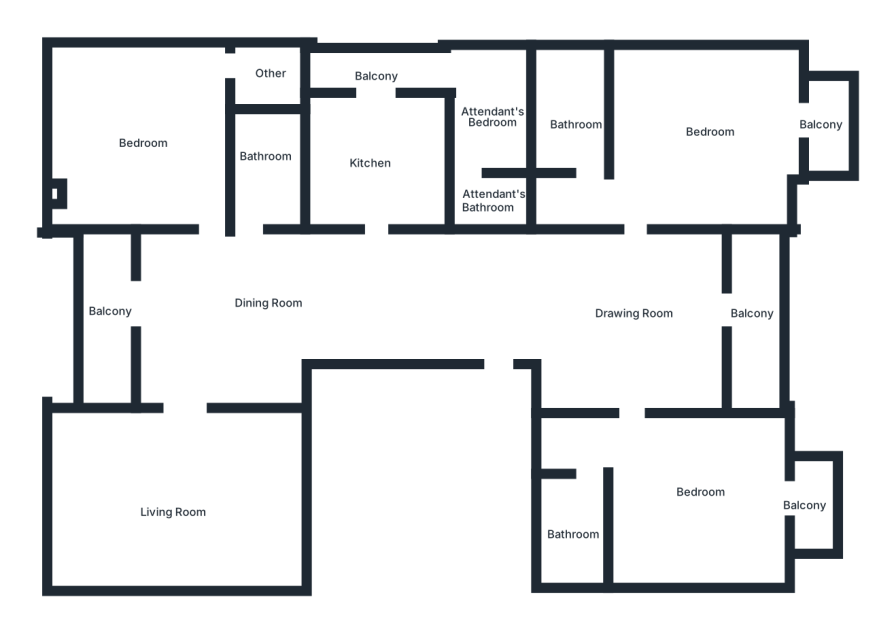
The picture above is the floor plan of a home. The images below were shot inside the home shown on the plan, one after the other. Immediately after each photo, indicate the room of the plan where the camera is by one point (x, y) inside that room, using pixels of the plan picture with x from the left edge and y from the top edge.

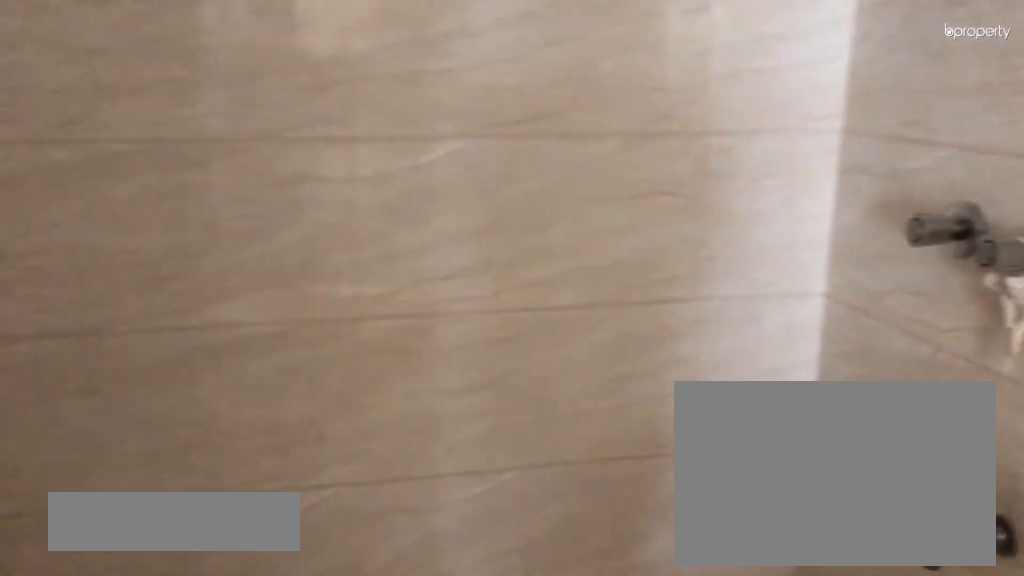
(267, 163)
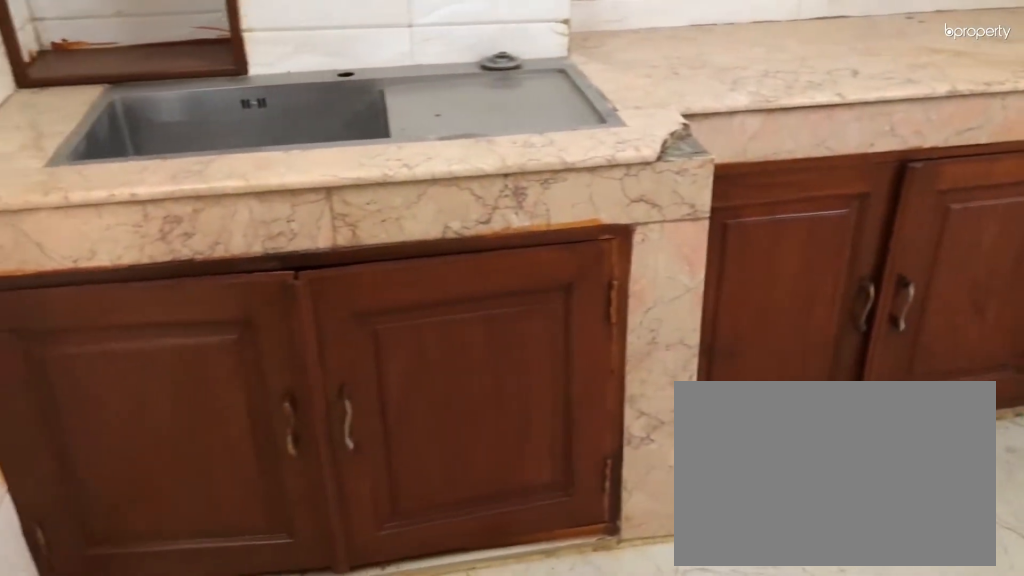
(371, 158)
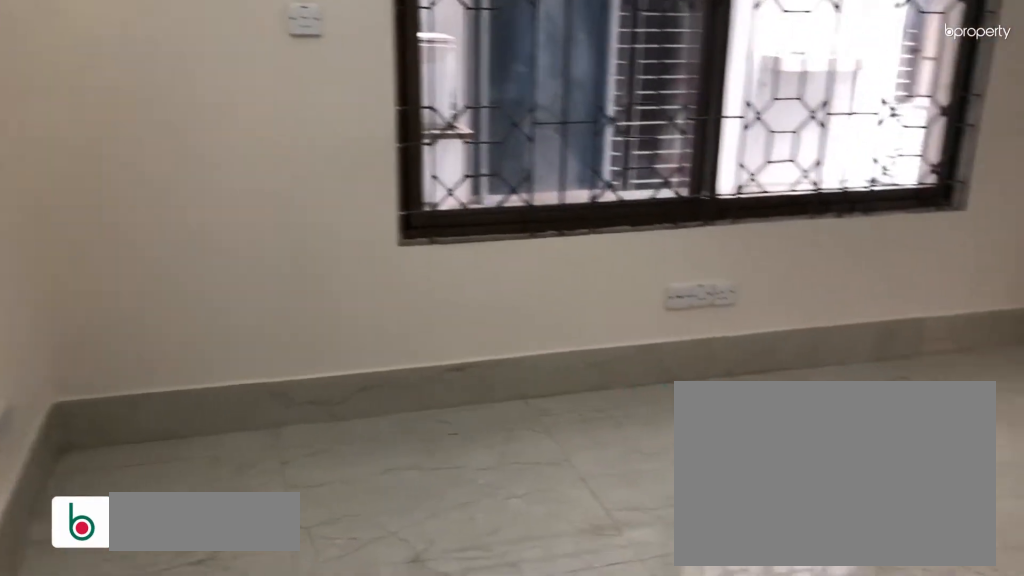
(715, 130)
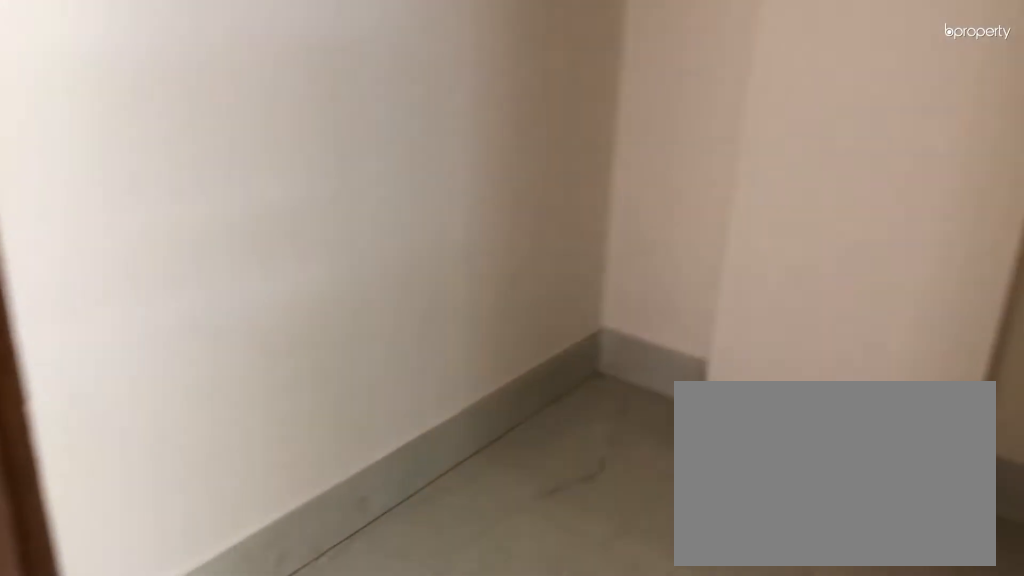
(715, 130)
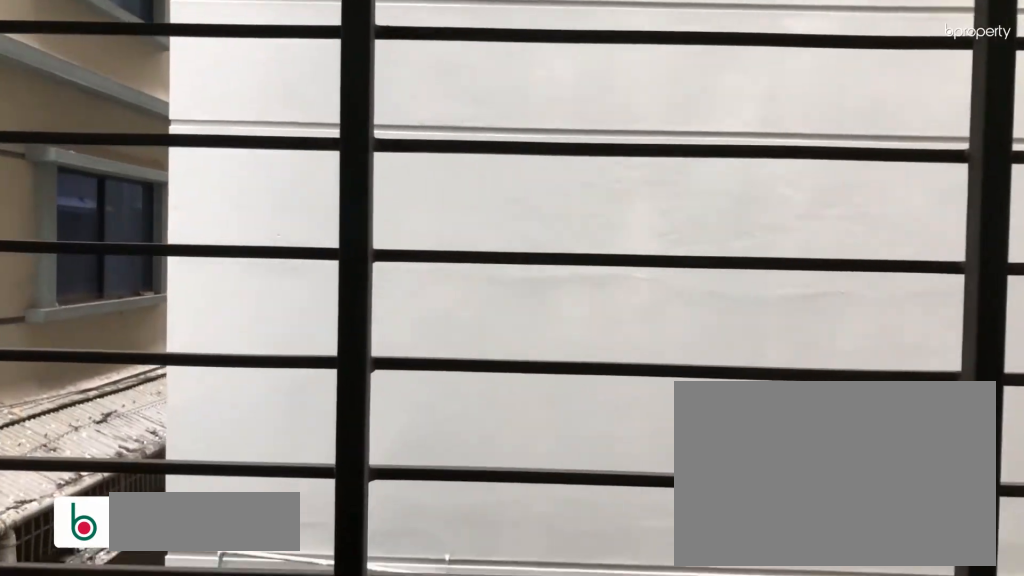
(830, 124)
